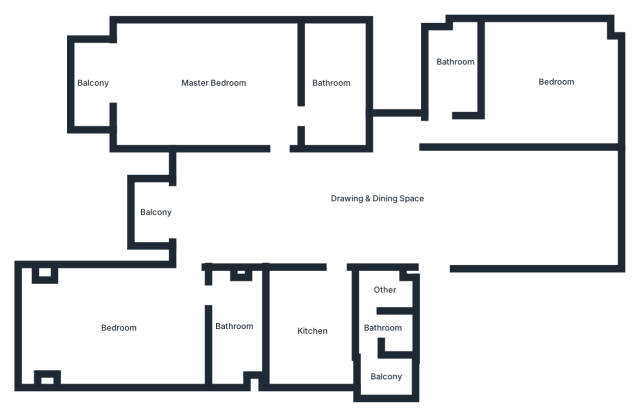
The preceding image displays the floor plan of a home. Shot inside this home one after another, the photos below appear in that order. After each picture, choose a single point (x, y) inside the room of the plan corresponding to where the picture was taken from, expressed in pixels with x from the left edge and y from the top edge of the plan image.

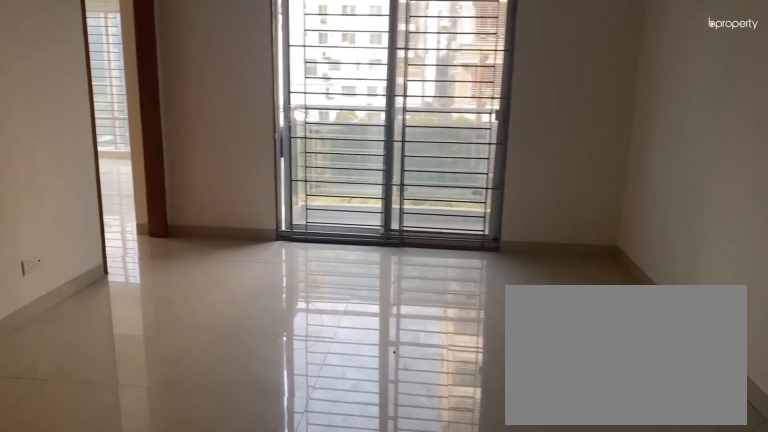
(238, 201)
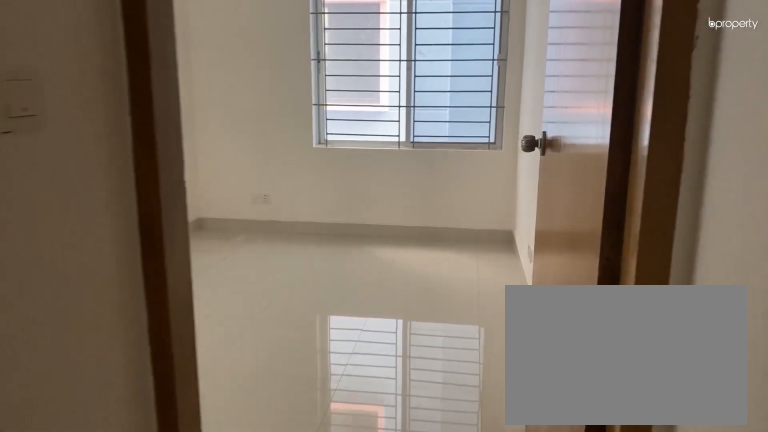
(461, 131)
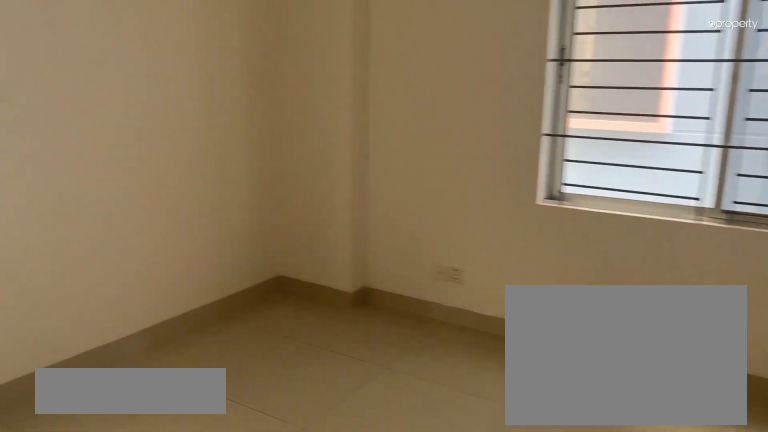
(531, 82)
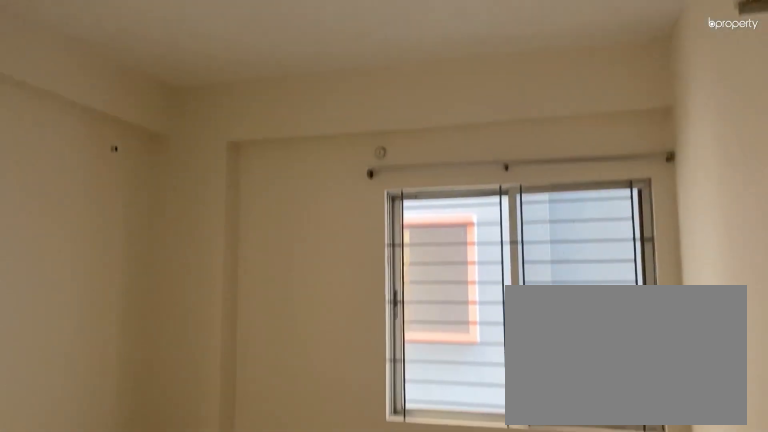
(531, 82)
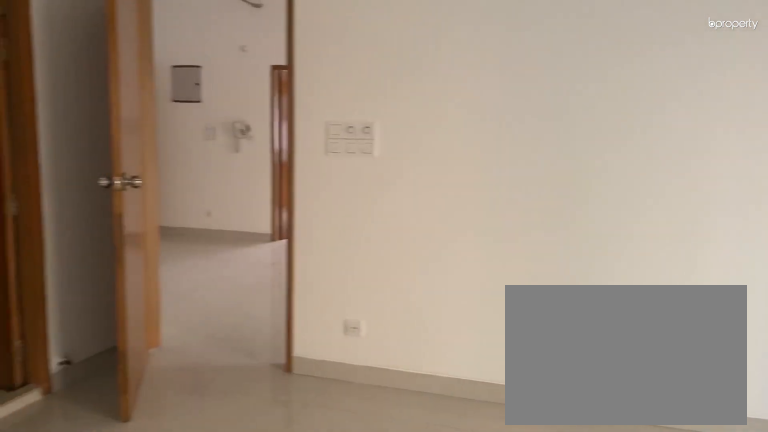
(223, 81)
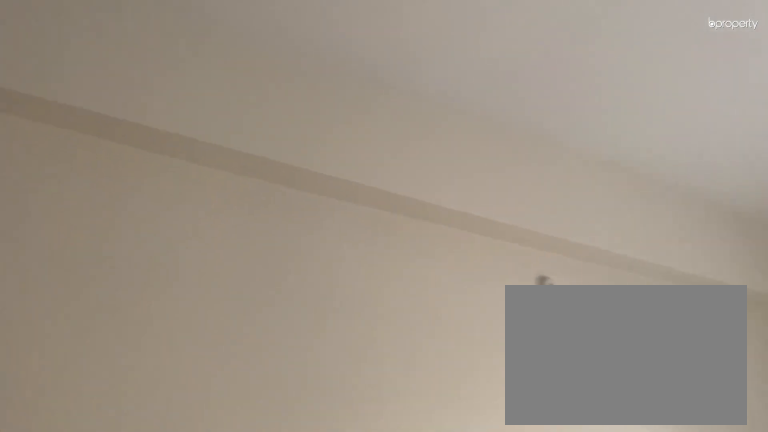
(223, 81)
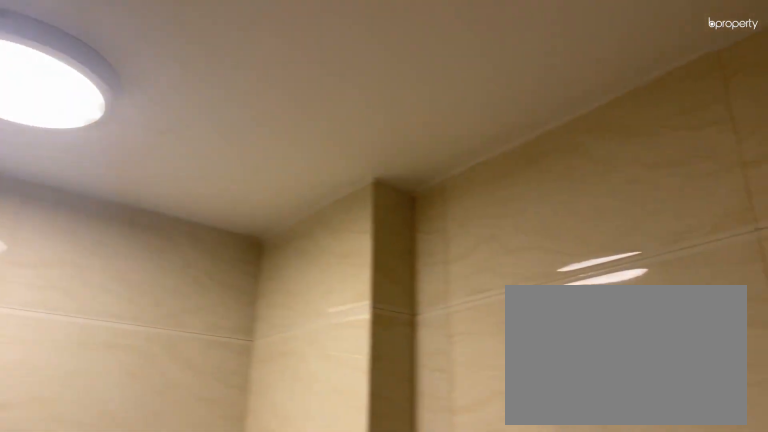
(327, 82)
